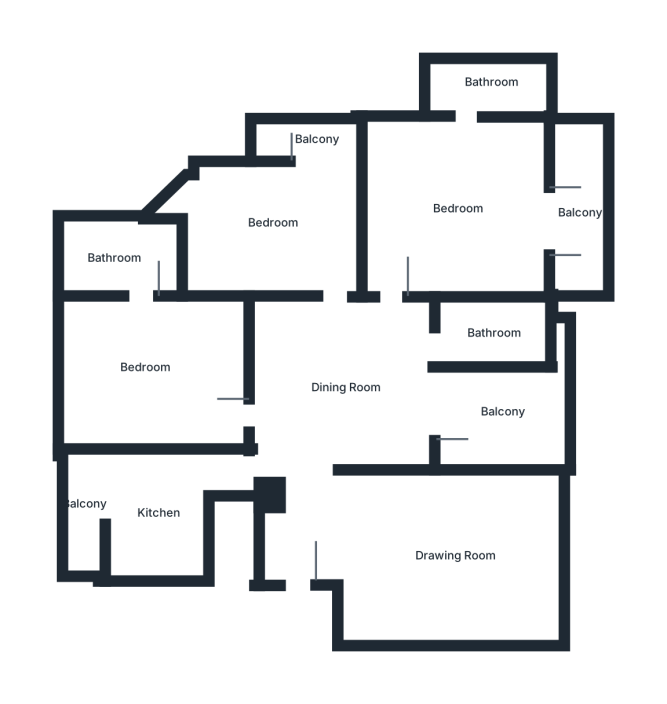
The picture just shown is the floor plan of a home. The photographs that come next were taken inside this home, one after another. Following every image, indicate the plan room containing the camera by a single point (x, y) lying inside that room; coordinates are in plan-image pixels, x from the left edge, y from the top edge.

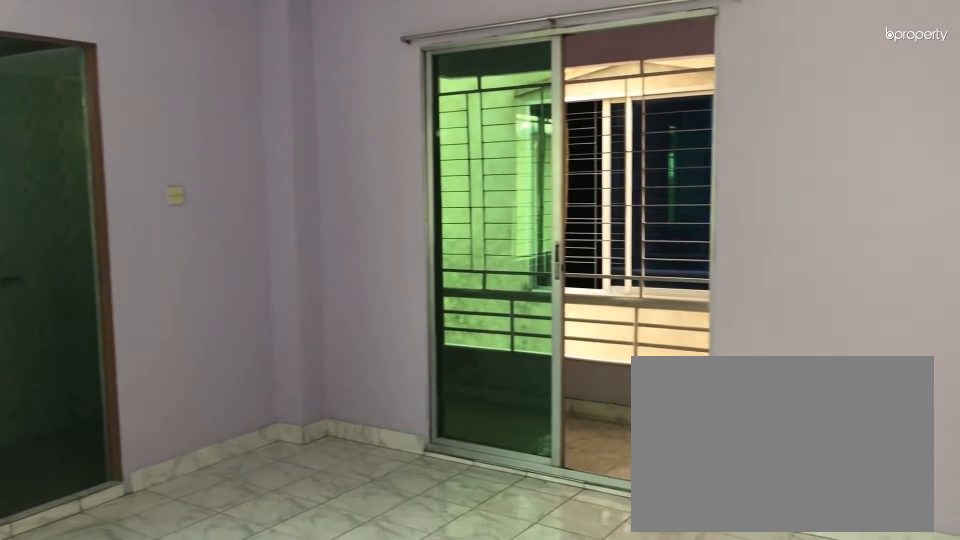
(453, 206)
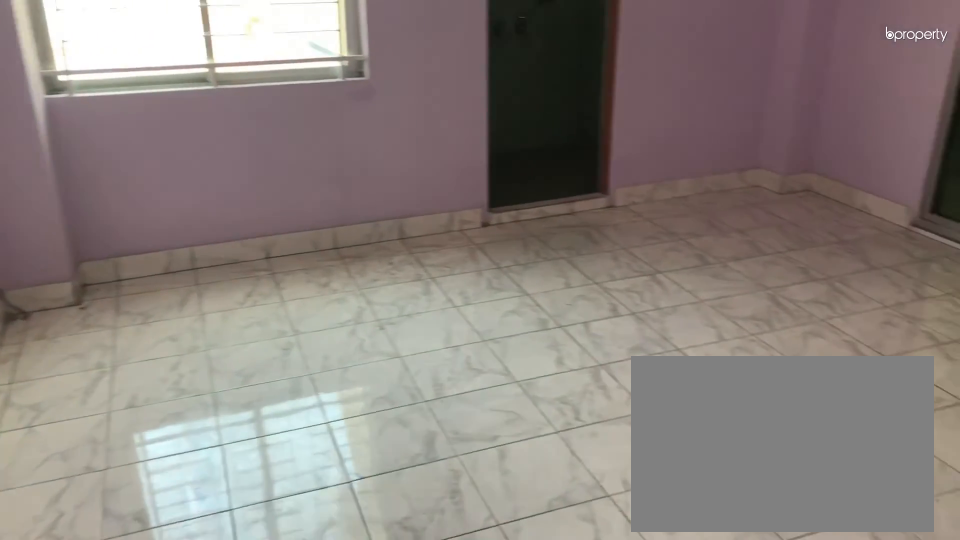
(453, 206)
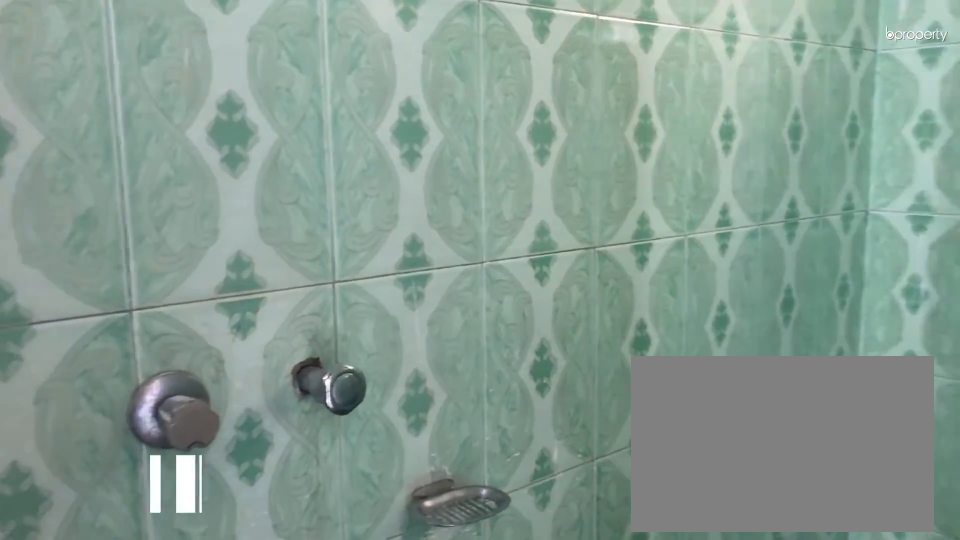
(490, 86)
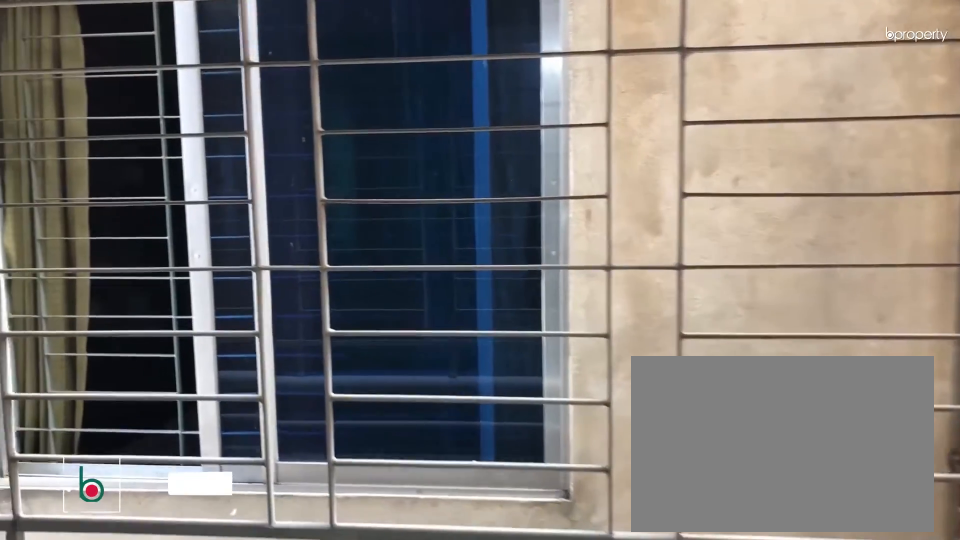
(586, 210)
